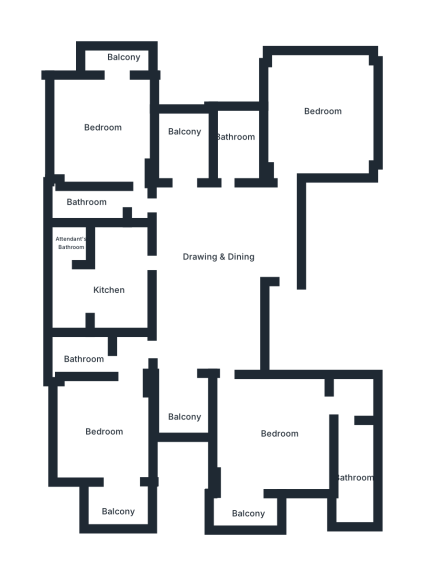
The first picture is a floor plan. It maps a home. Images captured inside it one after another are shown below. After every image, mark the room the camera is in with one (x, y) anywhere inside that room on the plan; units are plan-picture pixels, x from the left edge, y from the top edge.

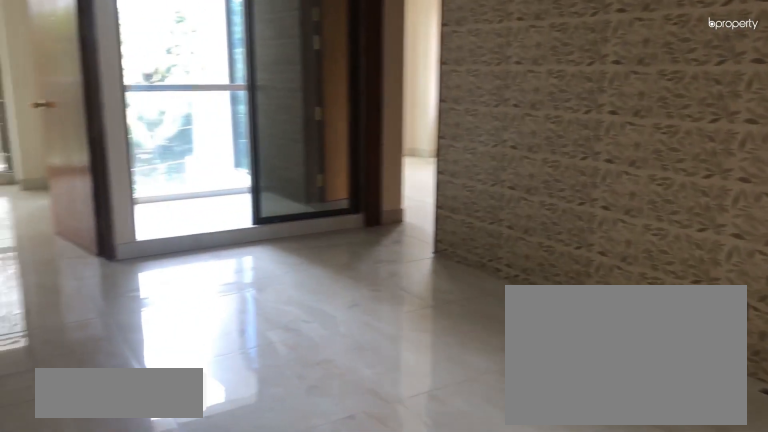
(213, 290)
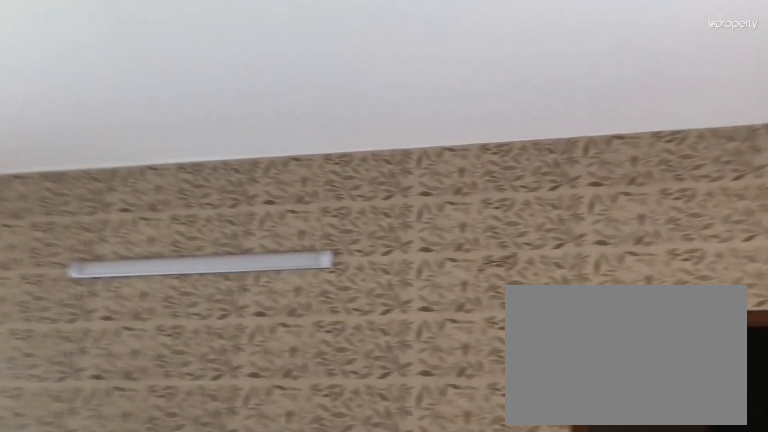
(213, 290)
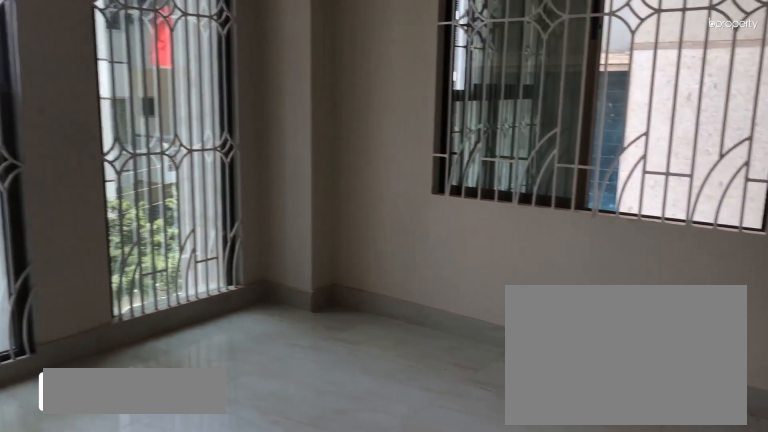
(321, 117)
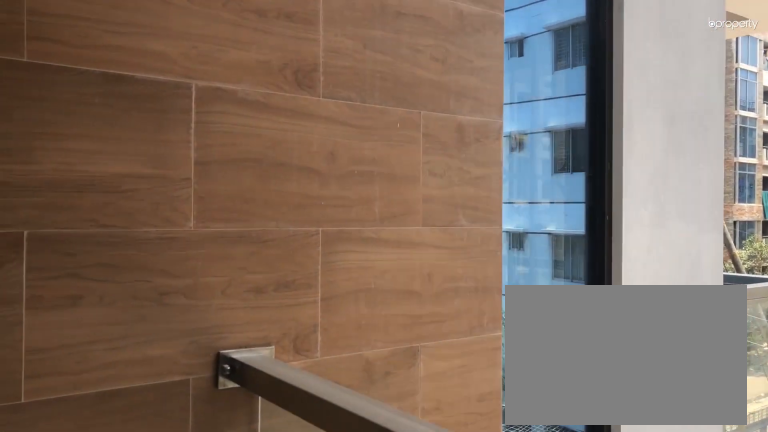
(185, 150)
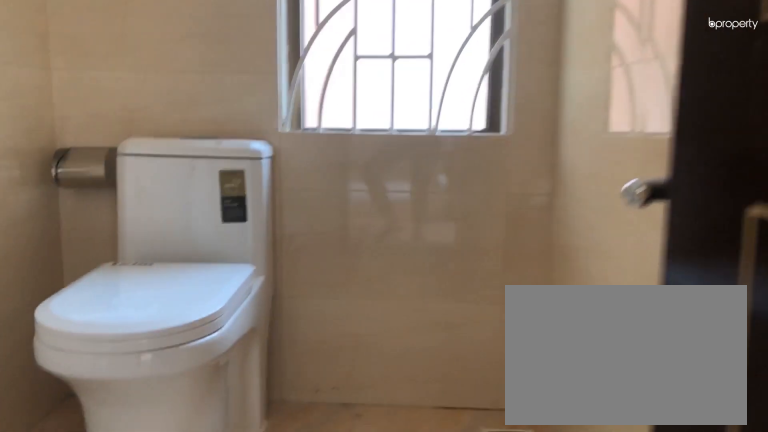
(98, 201)
